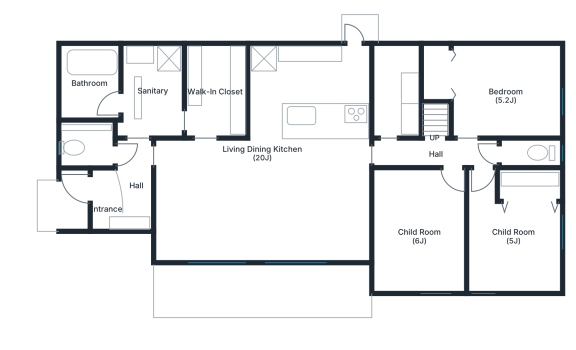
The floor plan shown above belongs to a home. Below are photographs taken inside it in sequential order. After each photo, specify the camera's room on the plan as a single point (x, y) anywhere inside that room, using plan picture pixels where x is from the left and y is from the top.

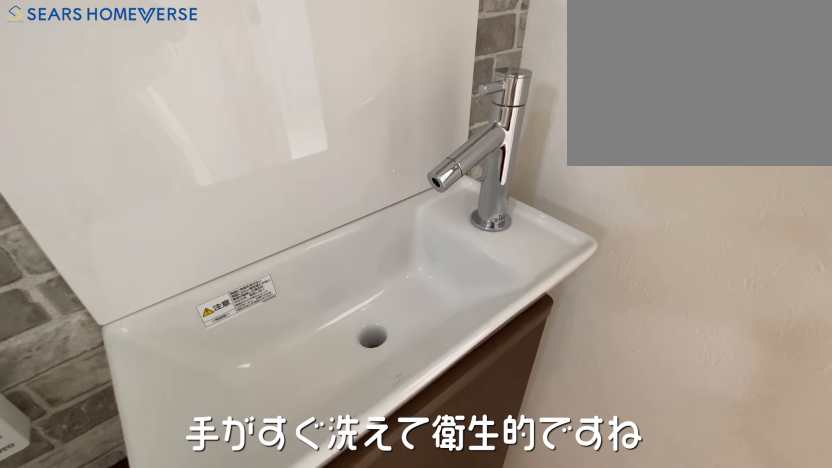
(92, 148)
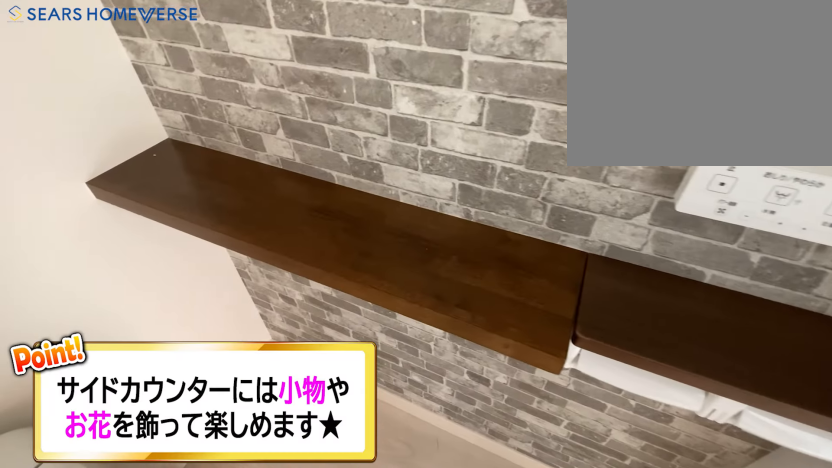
(92, 148)
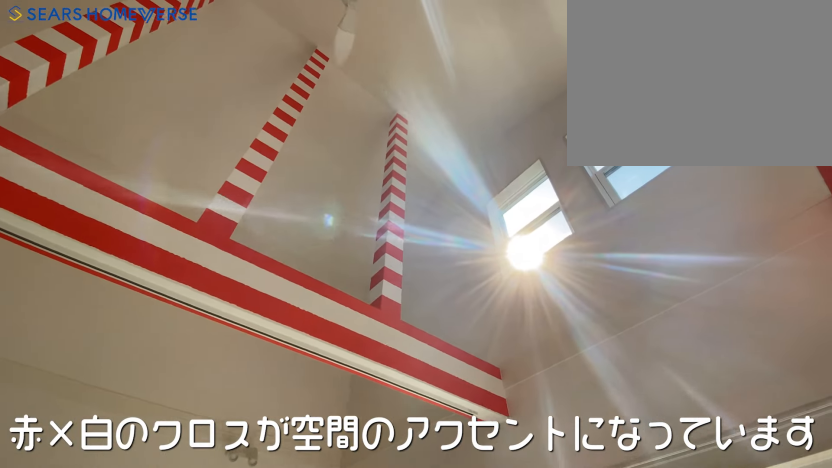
(264, 199)
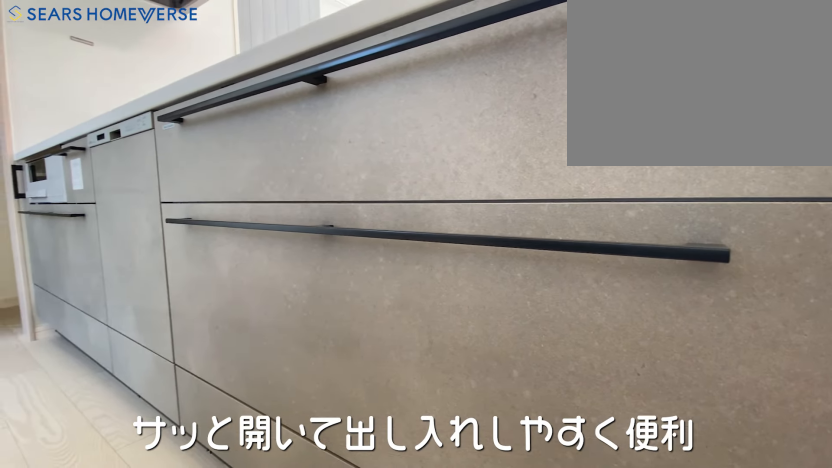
(317, 85)
